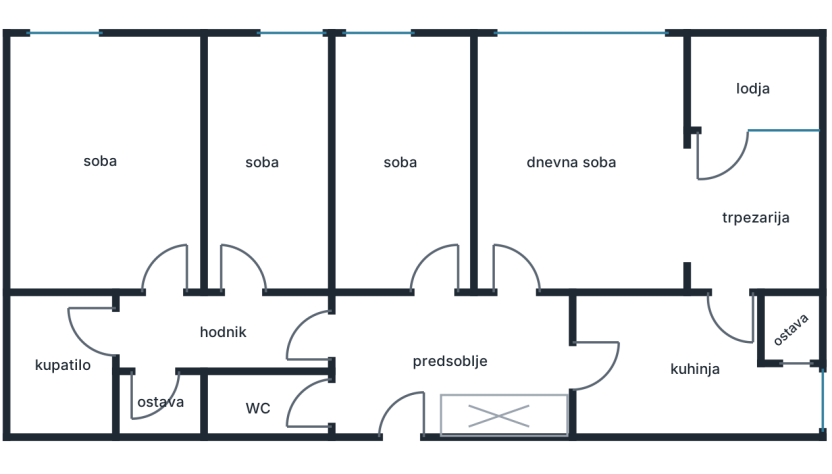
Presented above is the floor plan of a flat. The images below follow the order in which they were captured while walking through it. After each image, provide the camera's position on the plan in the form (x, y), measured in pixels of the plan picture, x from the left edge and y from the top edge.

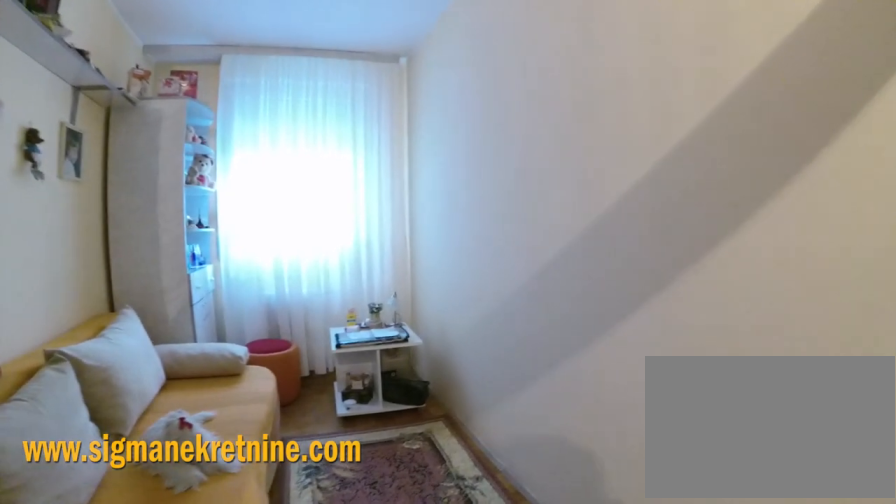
(282, 273)
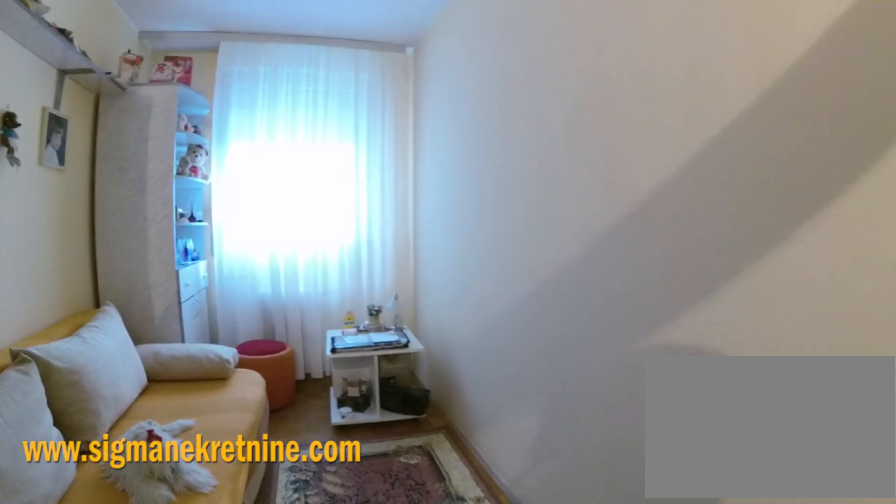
(283, 262)
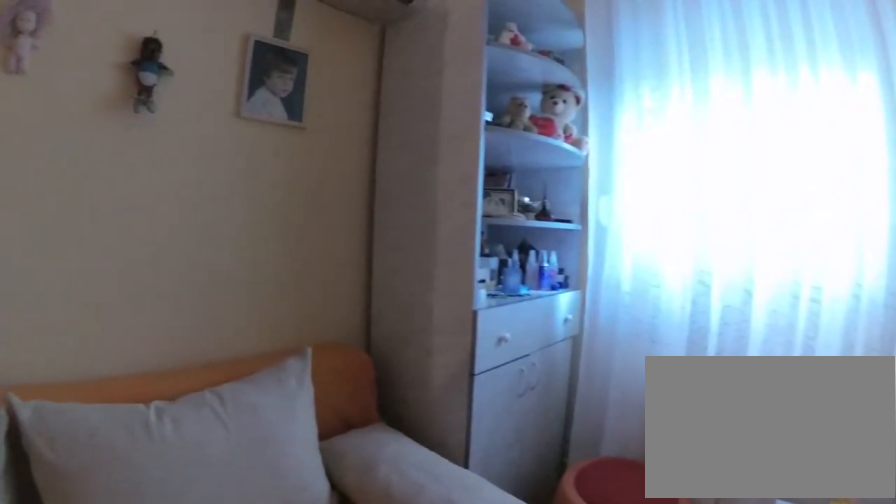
(293, 161)
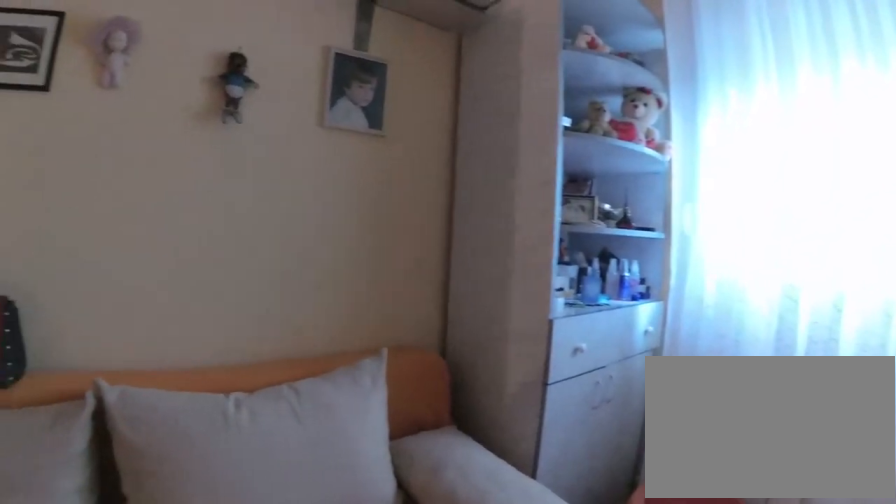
(295, 158)
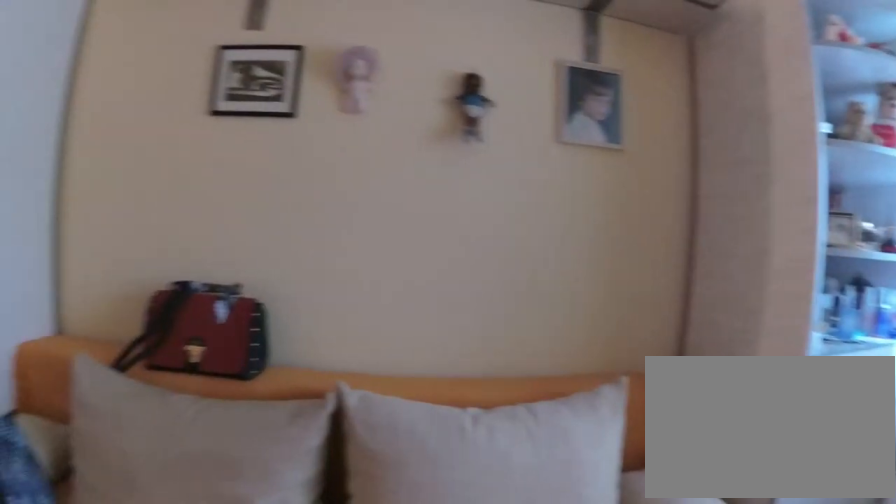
(300, 147)
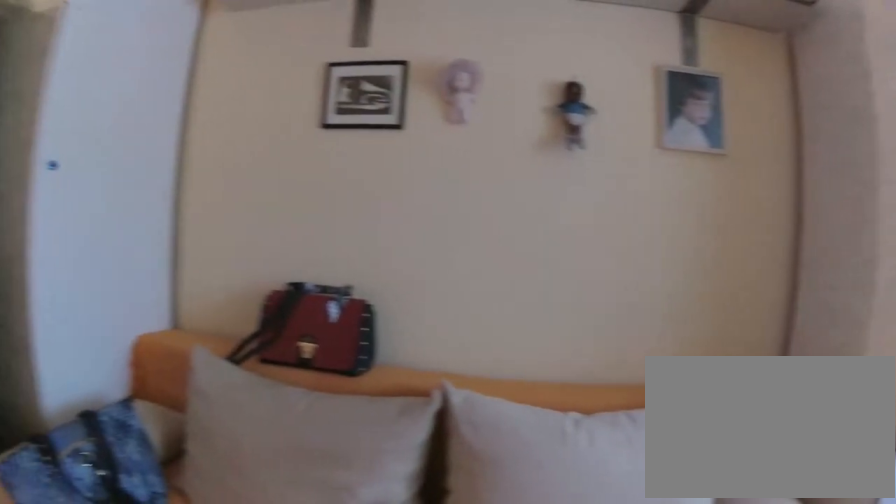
(296, 141)
